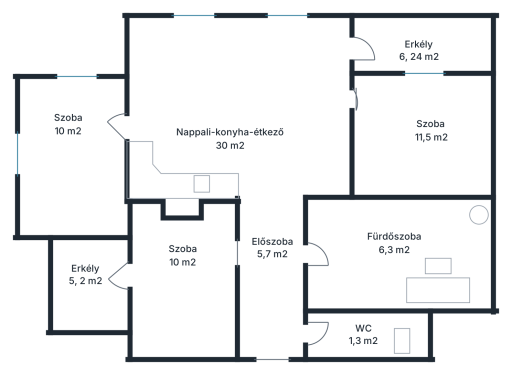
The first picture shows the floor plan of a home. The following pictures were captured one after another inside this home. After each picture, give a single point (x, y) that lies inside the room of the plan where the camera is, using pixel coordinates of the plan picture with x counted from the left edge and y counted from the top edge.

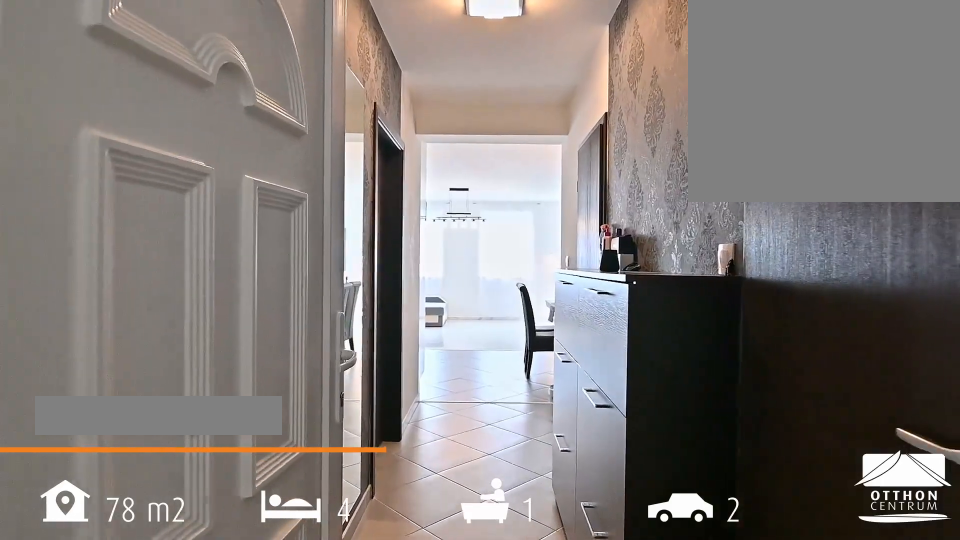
(274, 279)
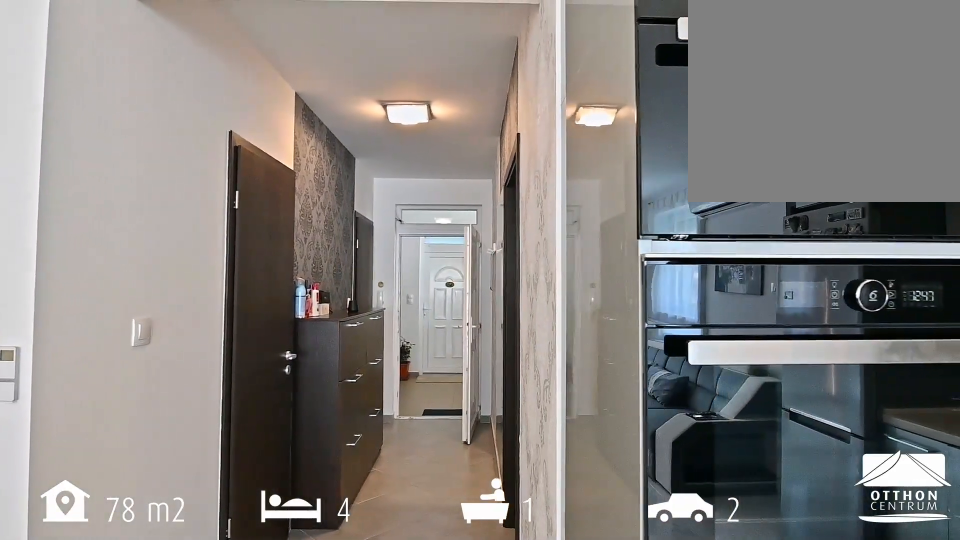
(275, 189)
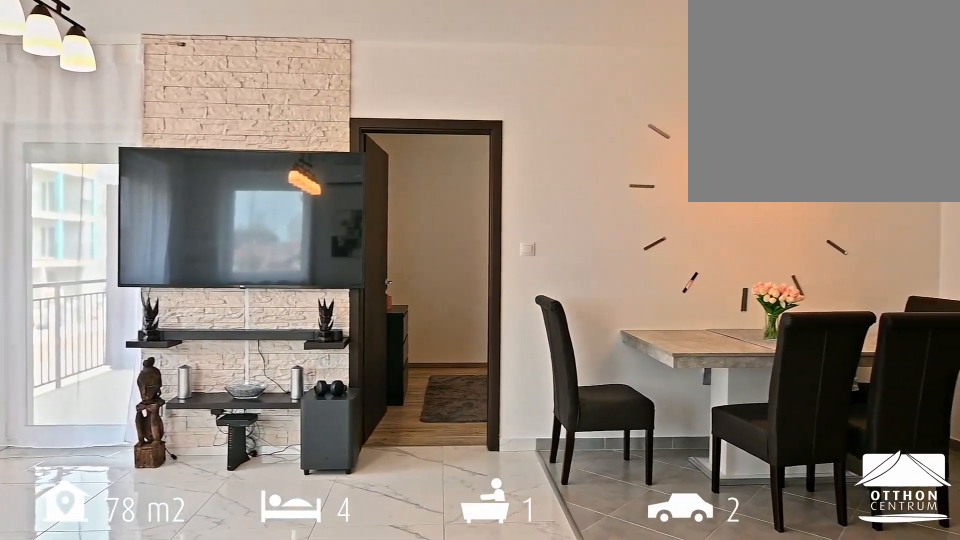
(238, 75)
